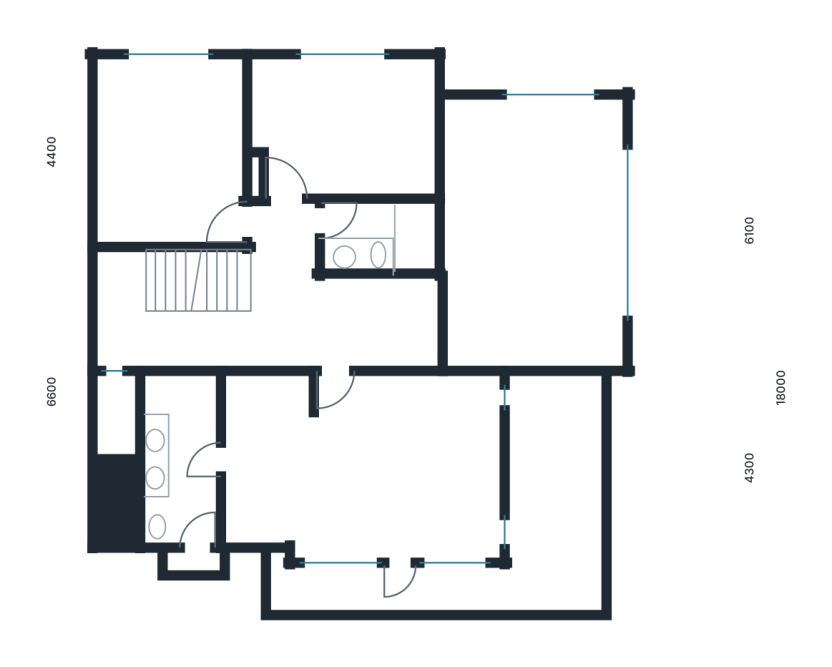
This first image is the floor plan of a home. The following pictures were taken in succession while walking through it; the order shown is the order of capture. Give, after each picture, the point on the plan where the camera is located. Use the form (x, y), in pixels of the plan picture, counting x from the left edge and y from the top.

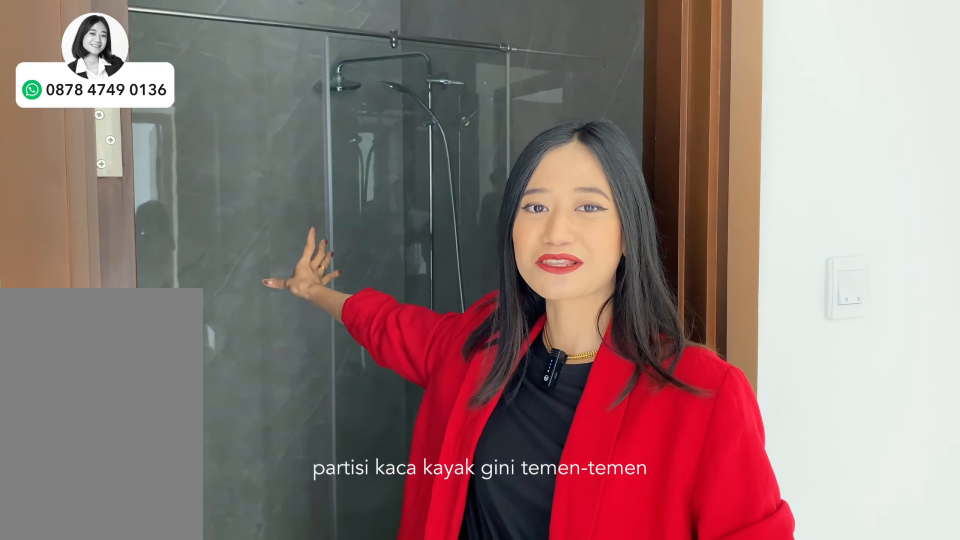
(395, 244)
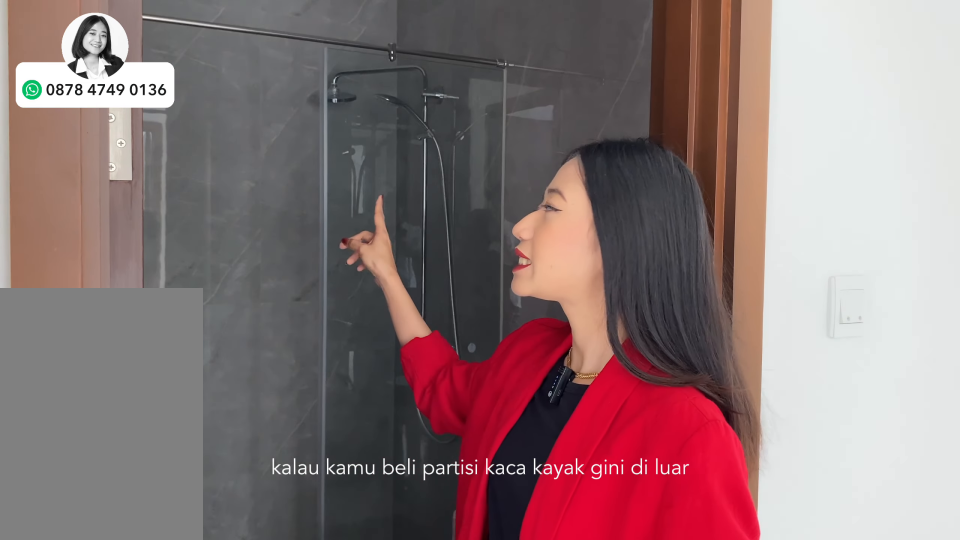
(395, 244)
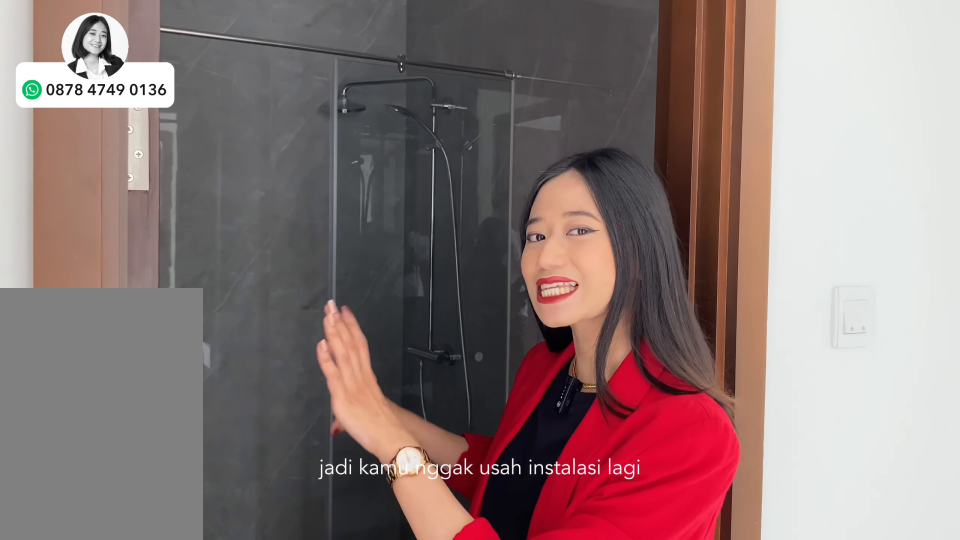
(395, 244)
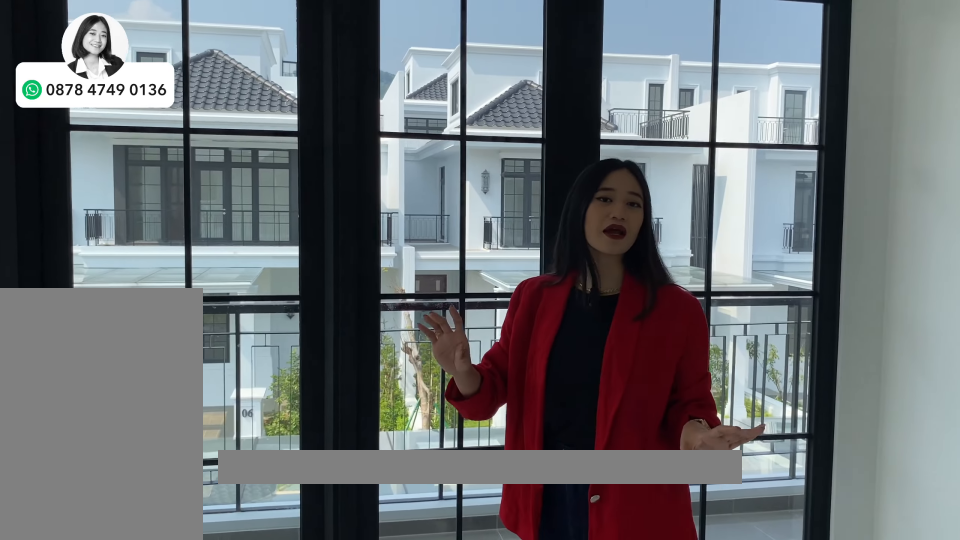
(263, 414)
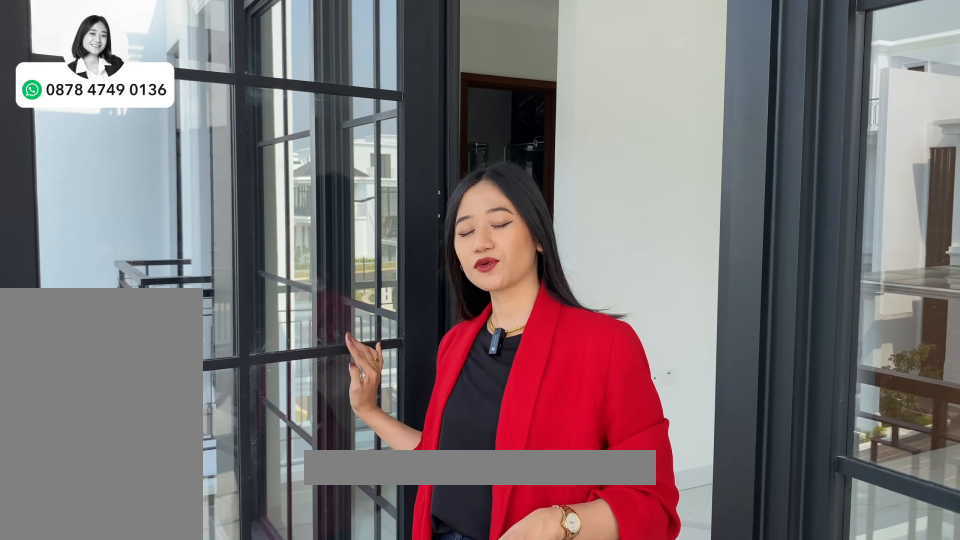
(436, 593)
